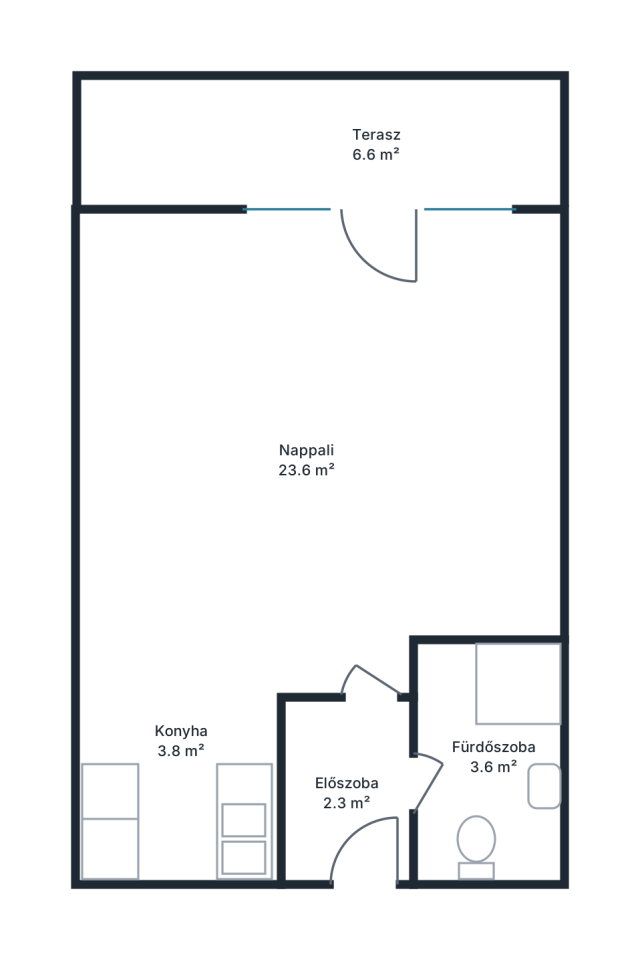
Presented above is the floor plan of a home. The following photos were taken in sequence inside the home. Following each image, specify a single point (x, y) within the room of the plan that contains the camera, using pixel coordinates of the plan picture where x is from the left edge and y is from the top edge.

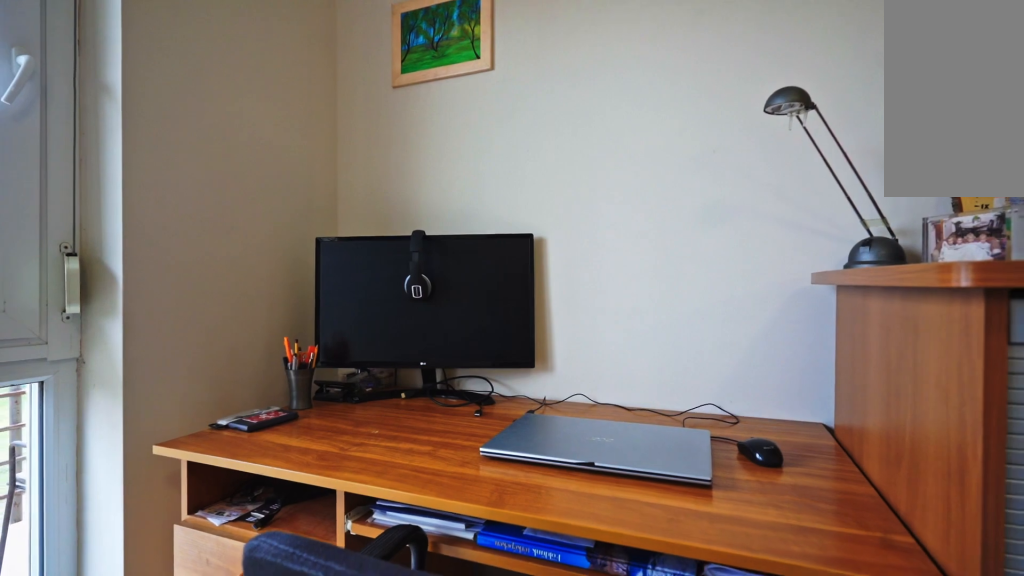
(310, 457)
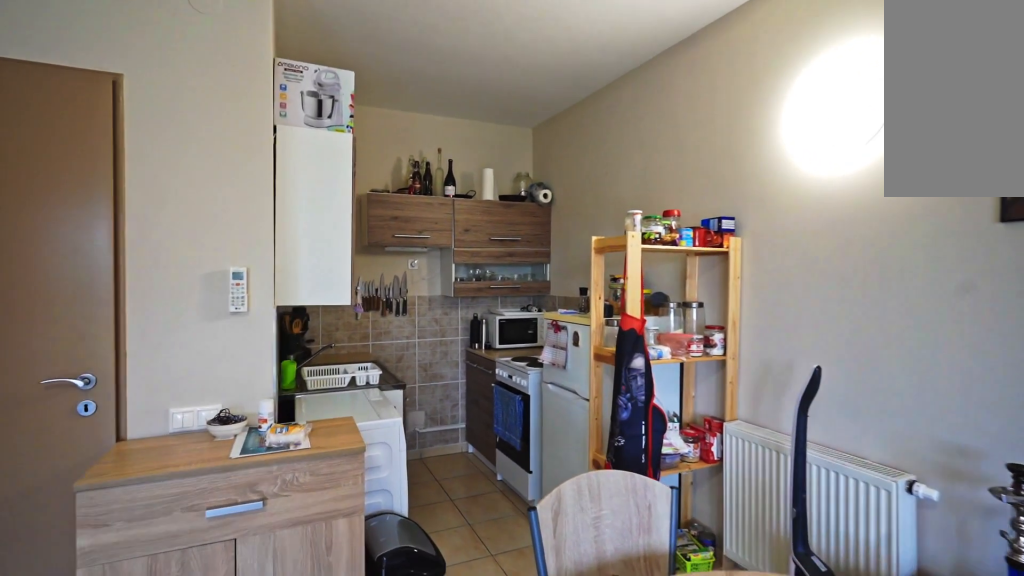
(178, 781)
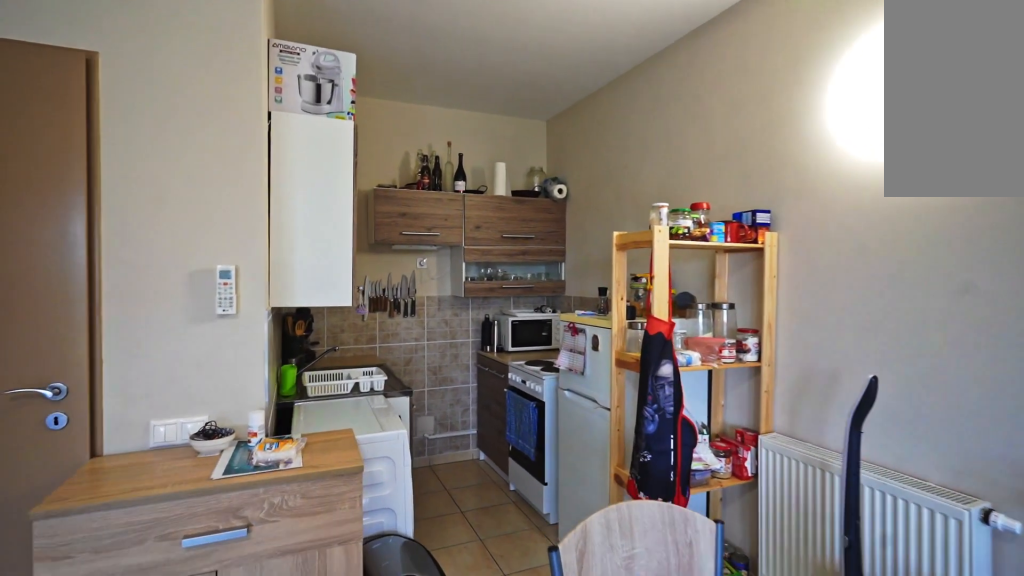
(178, 781)
